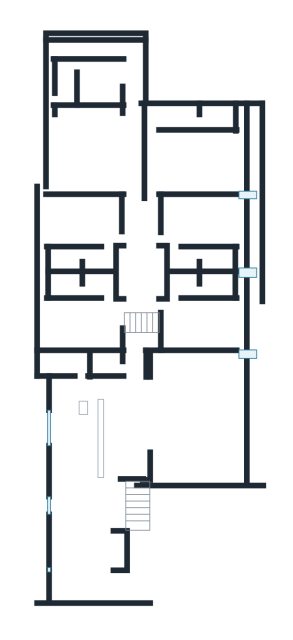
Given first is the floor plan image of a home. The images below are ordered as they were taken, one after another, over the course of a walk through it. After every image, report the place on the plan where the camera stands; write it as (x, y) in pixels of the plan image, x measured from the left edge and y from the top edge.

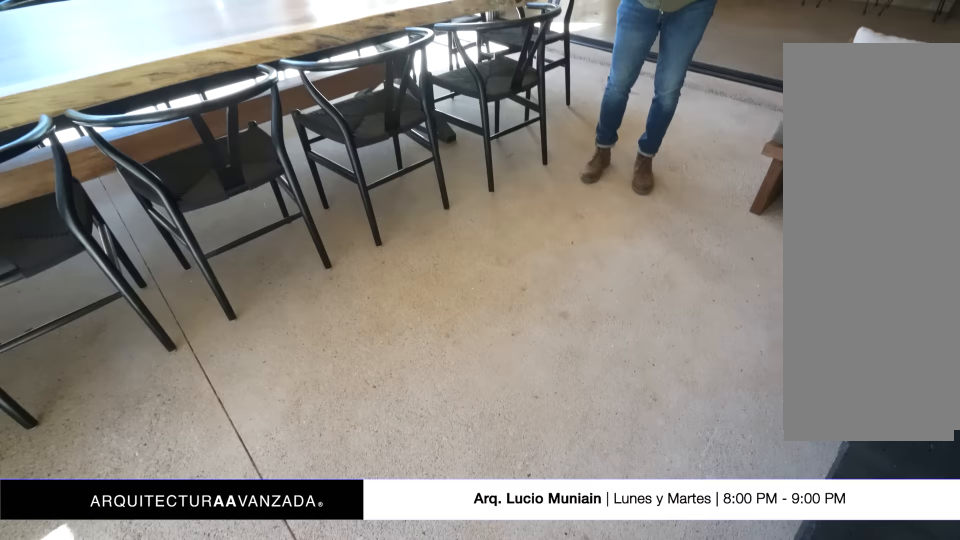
(204, 398)
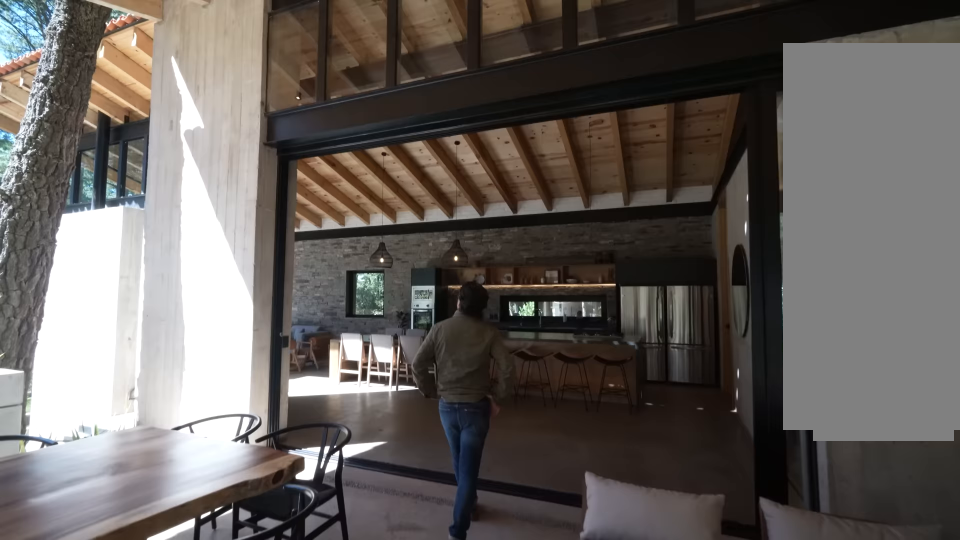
(219, 393)
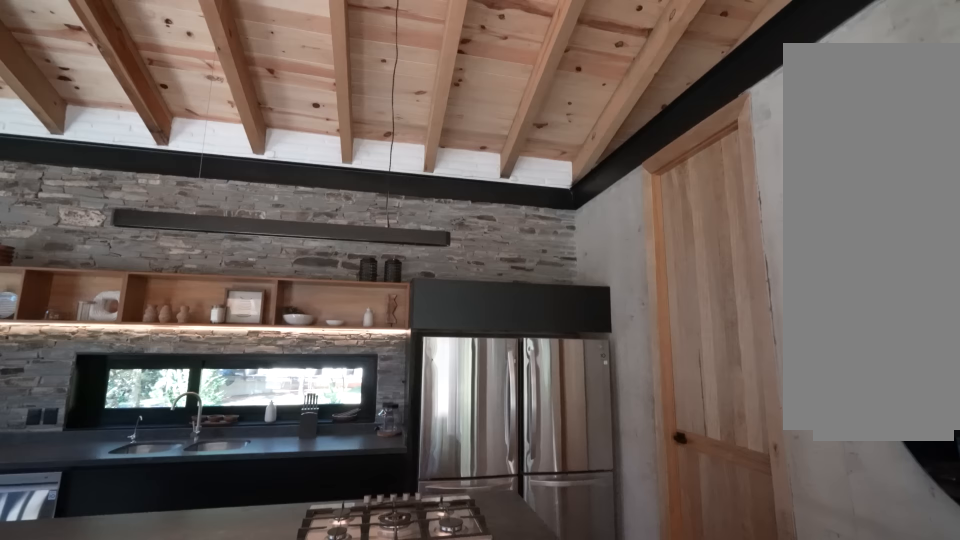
(116, 398)
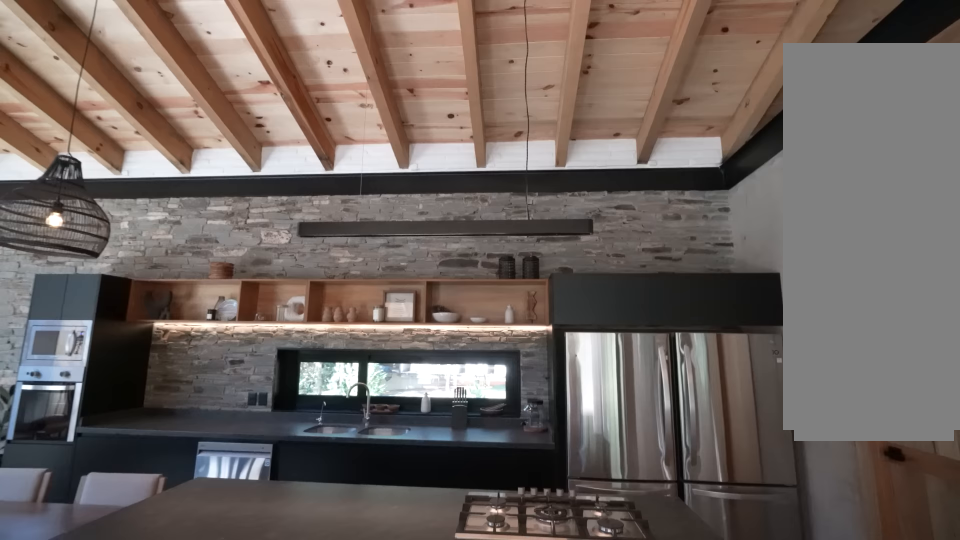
(115, 398)
